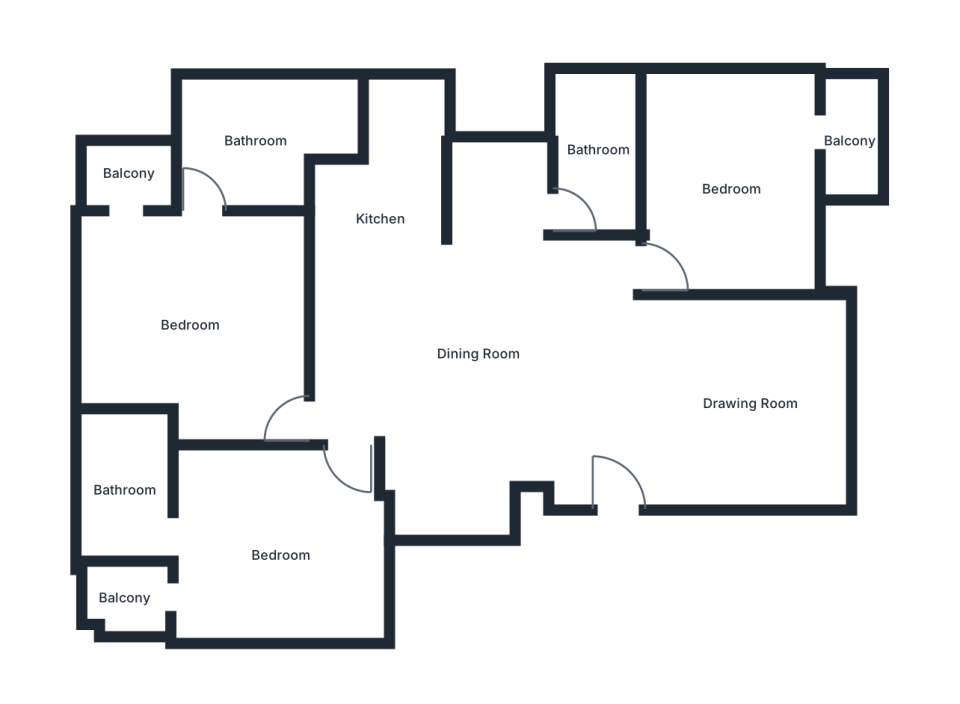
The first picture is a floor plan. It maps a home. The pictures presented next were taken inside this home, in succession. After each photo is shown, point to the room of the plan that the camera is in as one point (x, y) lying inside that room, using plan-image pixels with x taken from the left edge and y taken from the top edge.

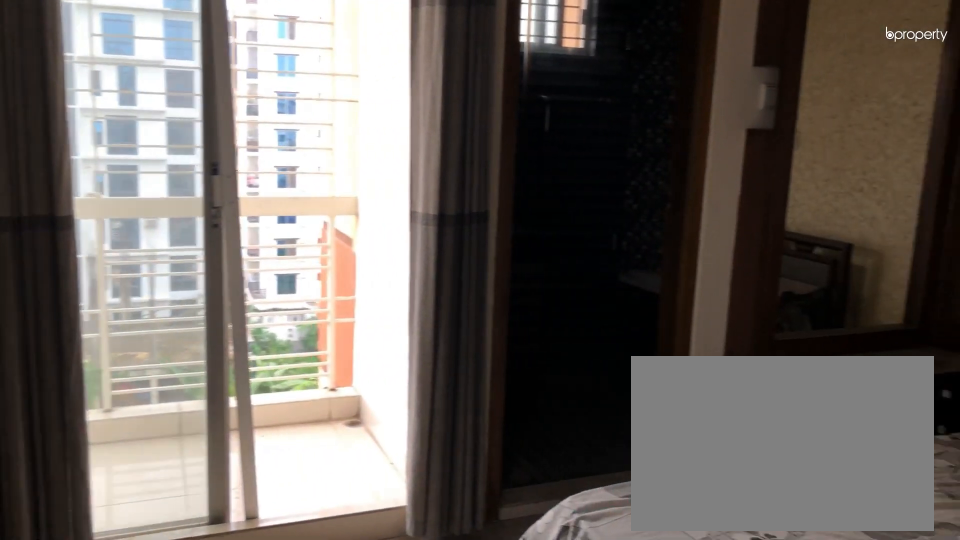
(282, 555)
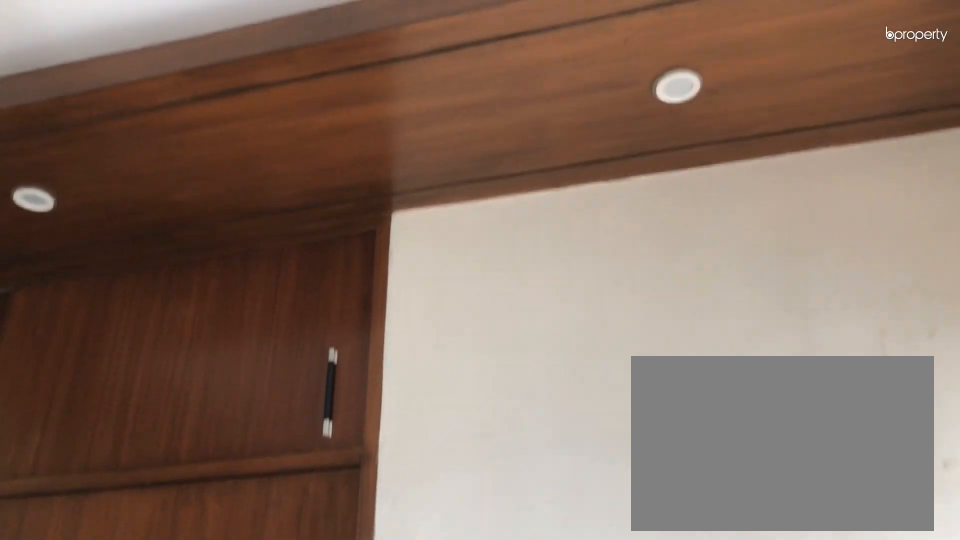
(281, 555)
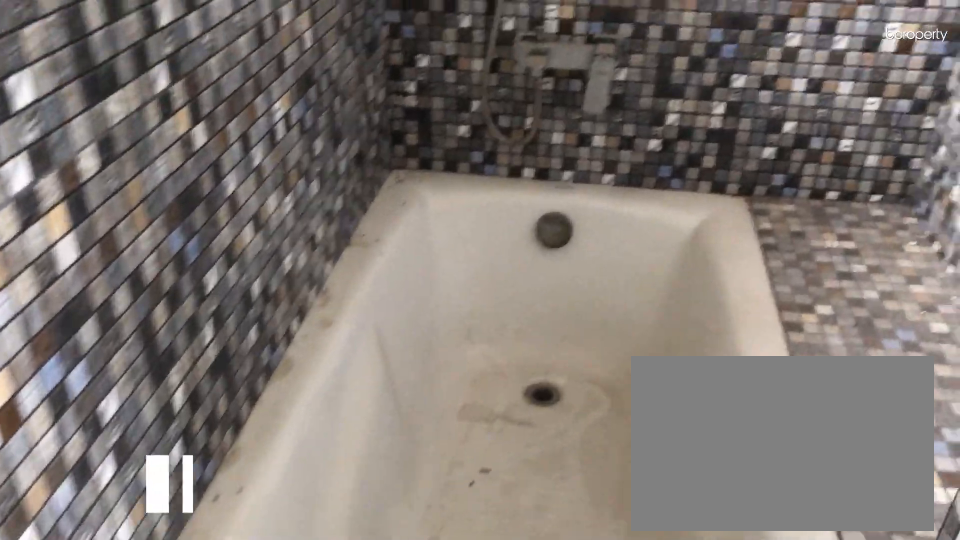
(125, 490)
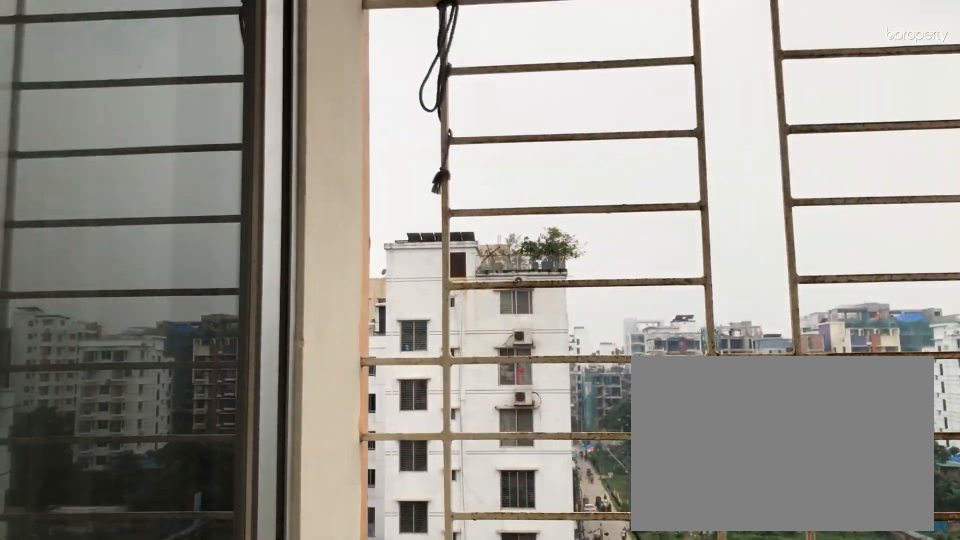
(123, 597)
